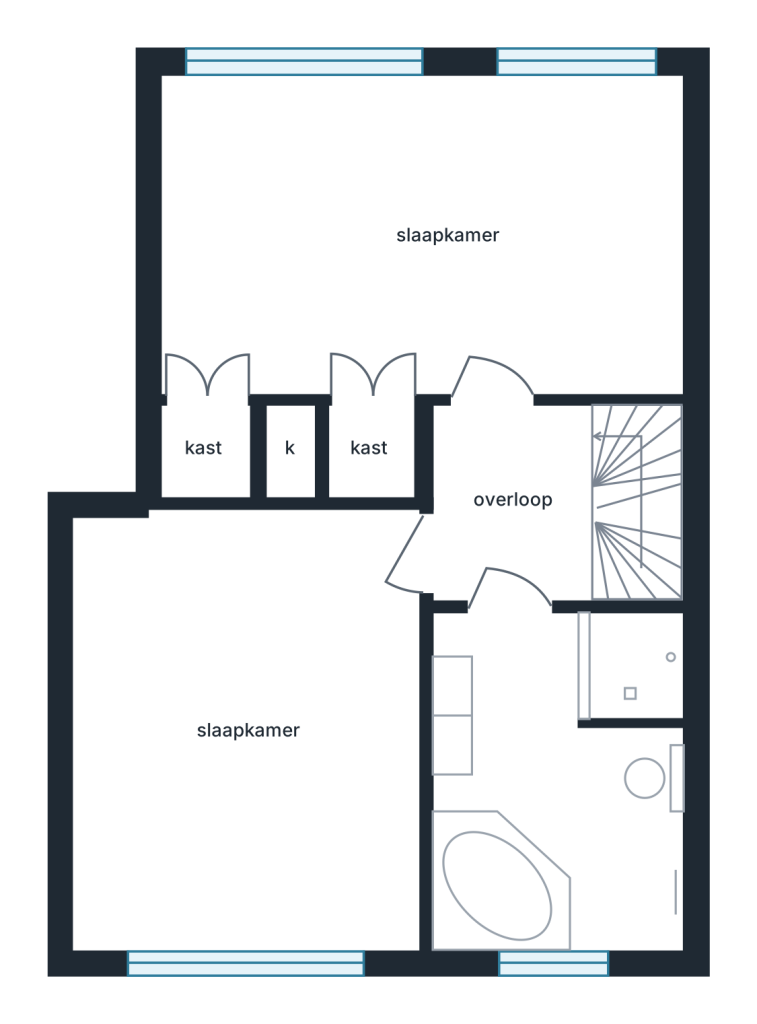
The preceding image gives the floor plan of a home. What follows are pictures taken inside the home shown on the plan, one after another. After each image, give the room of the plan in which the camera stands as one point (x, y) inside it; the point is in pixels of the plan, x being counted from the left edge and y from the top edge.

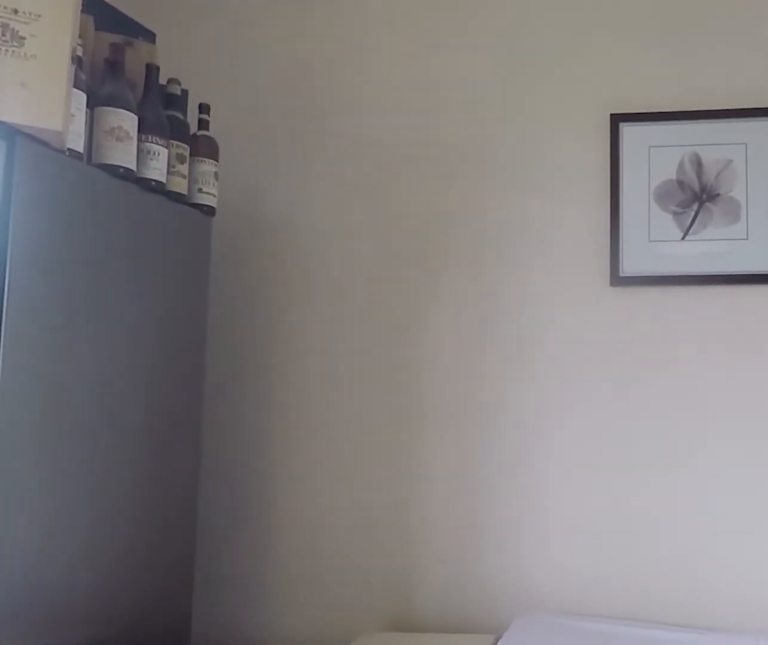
(247, 734)
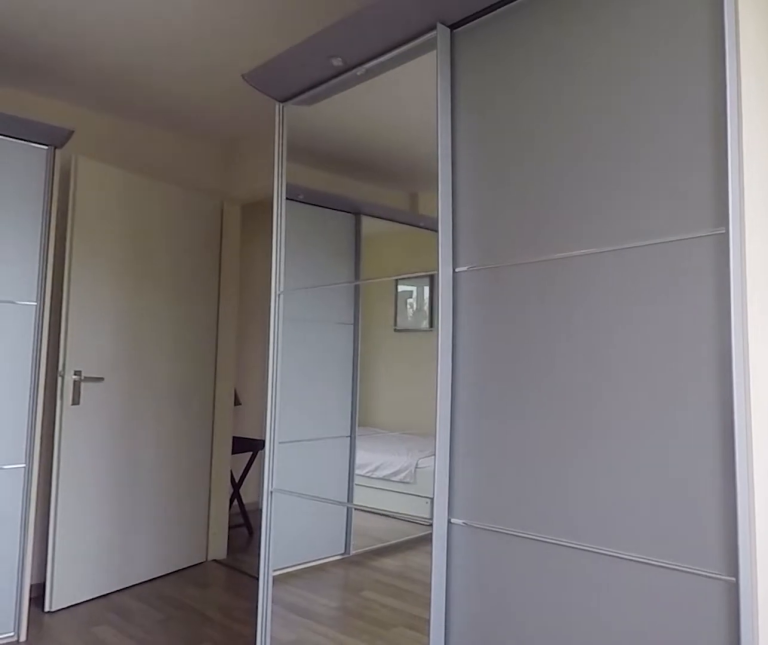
(247, 734)
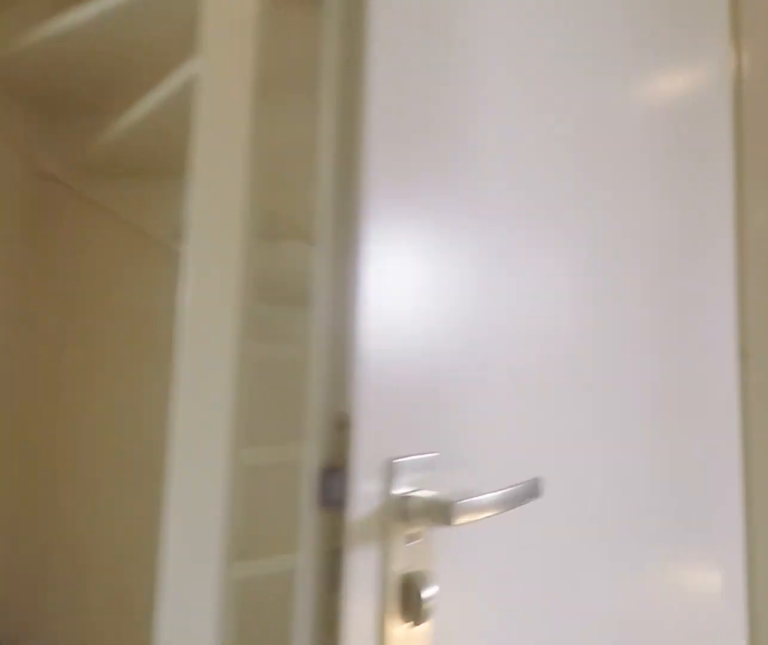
(513, 506)
